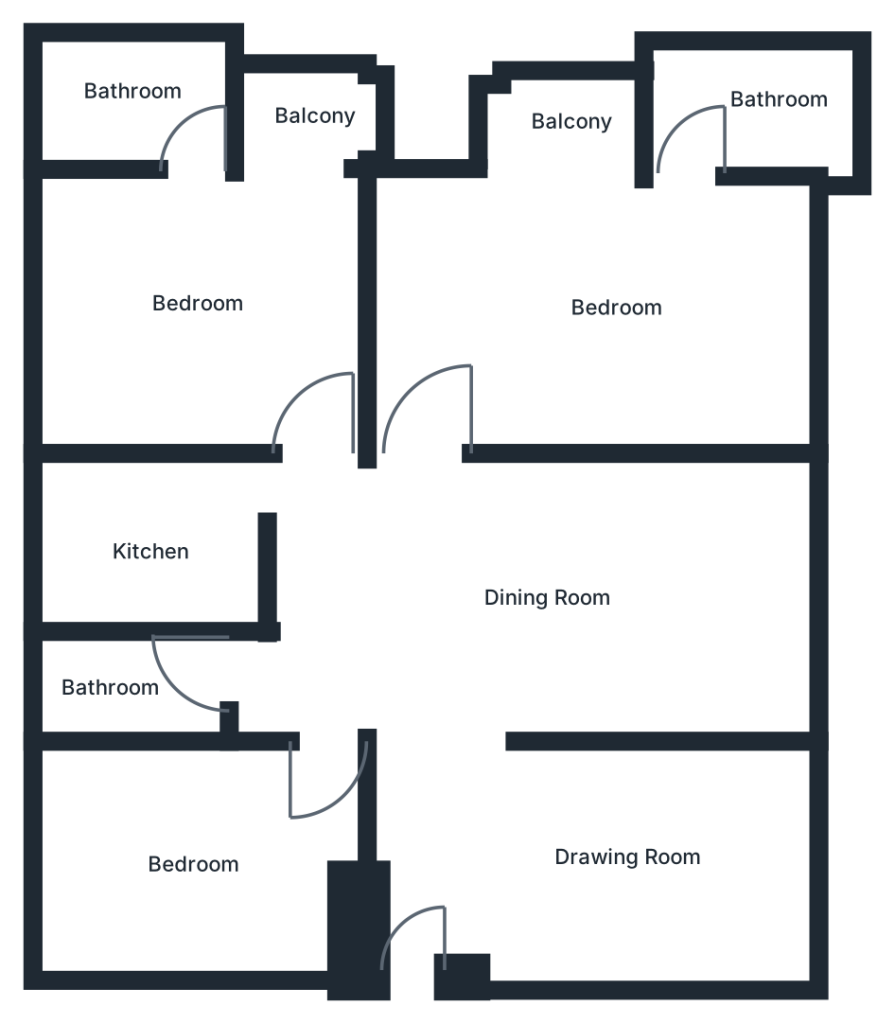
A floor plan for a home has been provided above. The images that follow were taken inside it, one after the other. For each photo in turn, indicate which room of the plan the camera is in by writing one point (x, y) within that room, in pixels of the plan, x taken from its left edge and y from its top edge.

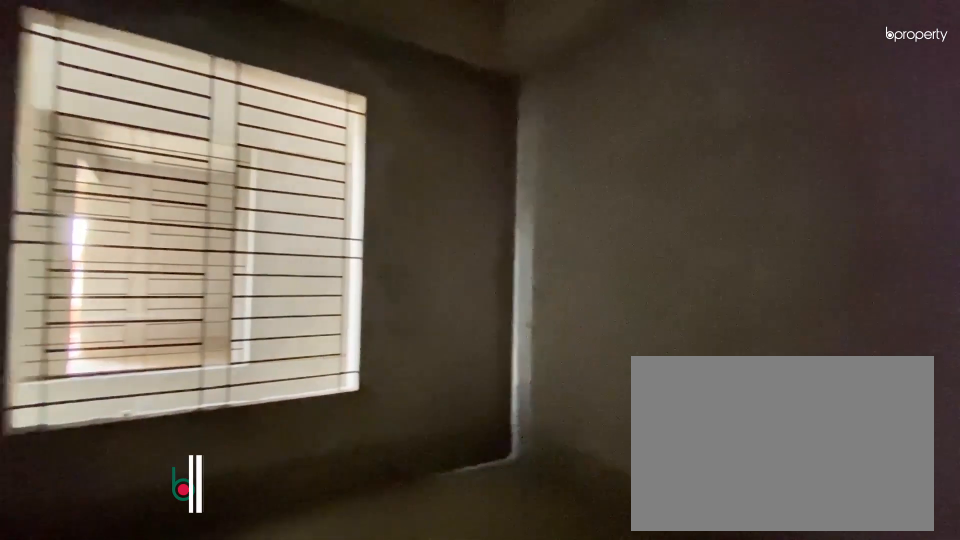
(606, 868)
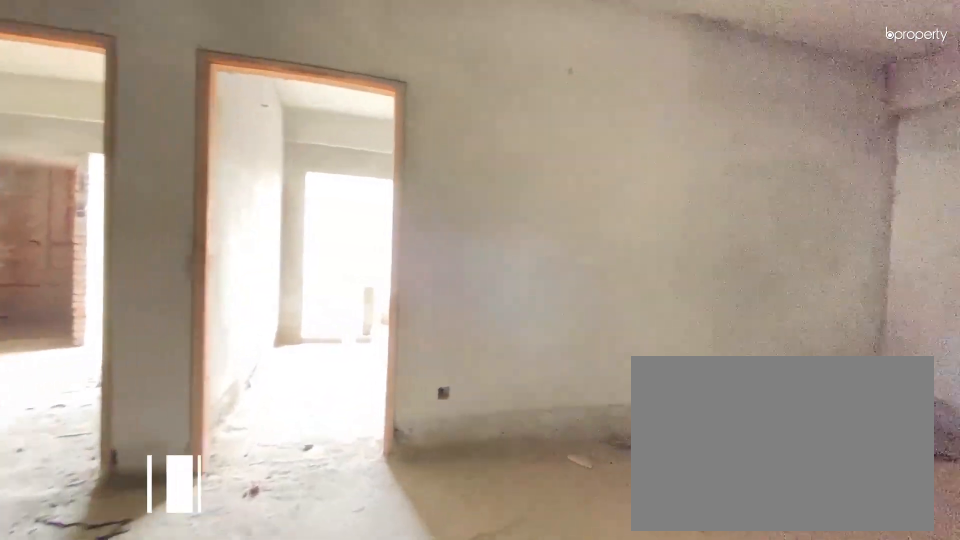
(474, 586)
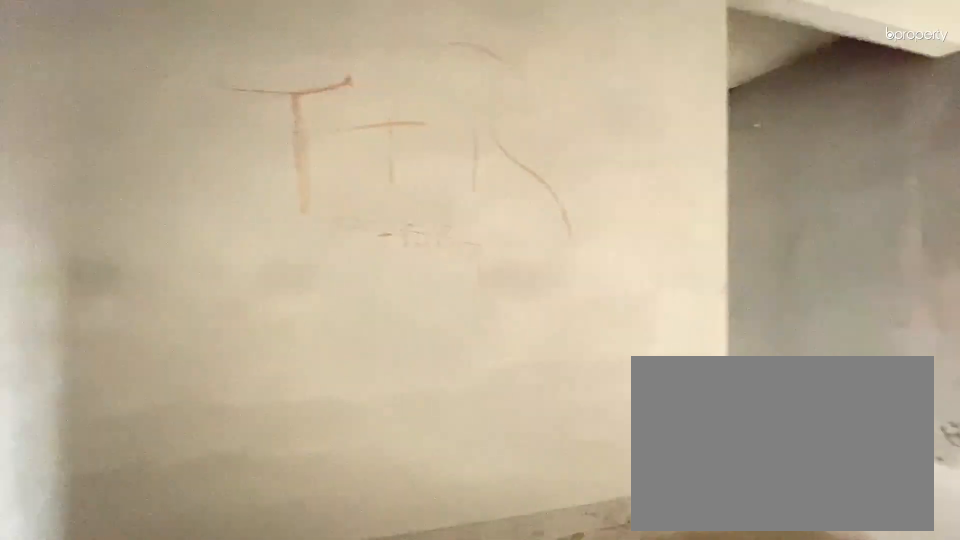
(474, 586)
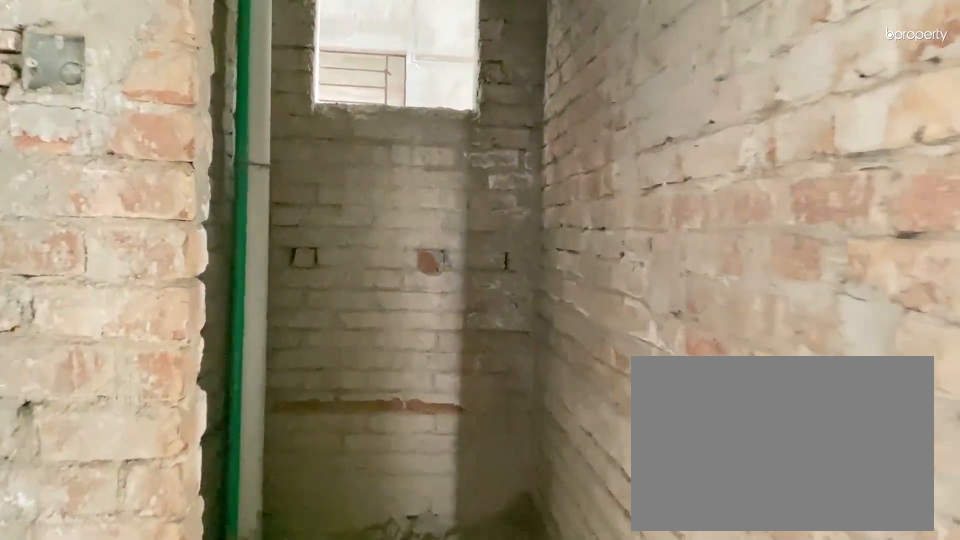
(286, 728)
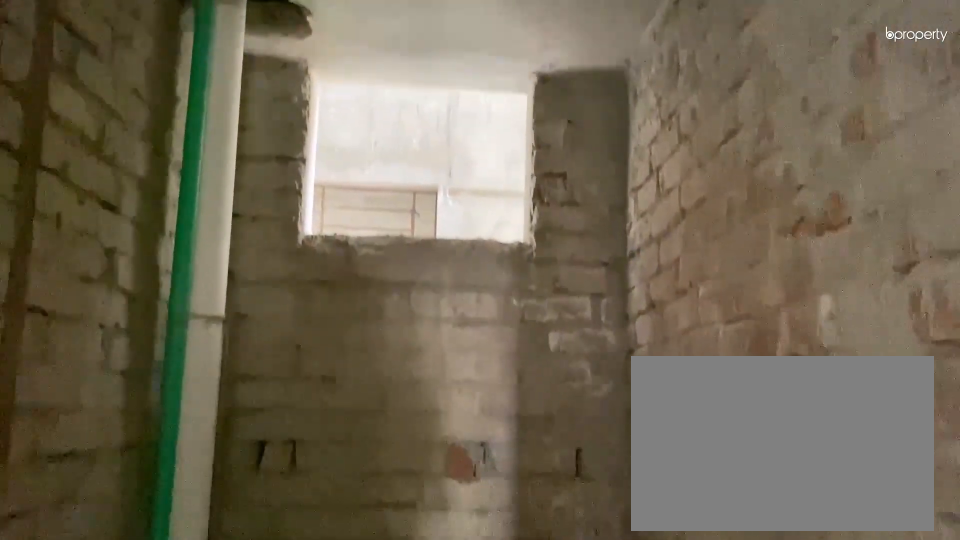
(130, 688)
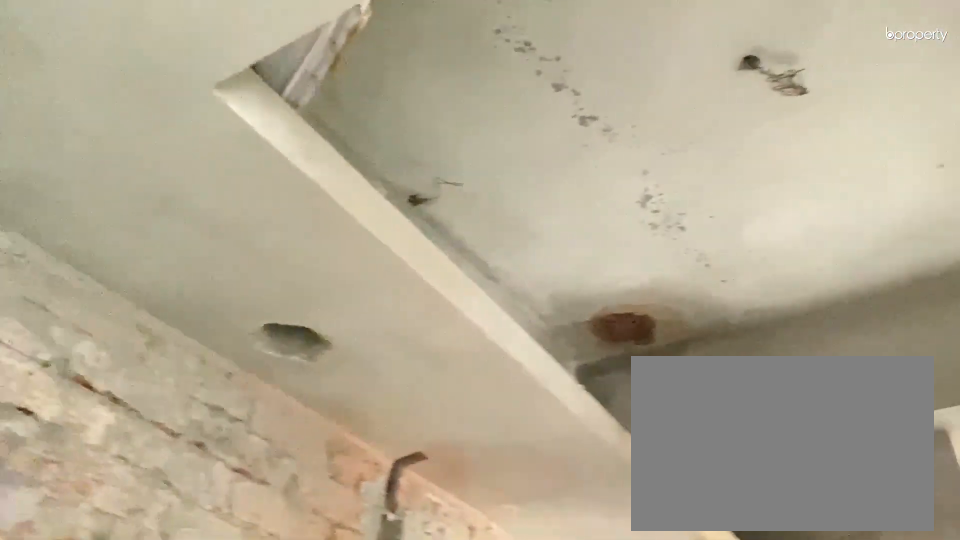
(164, 557)
